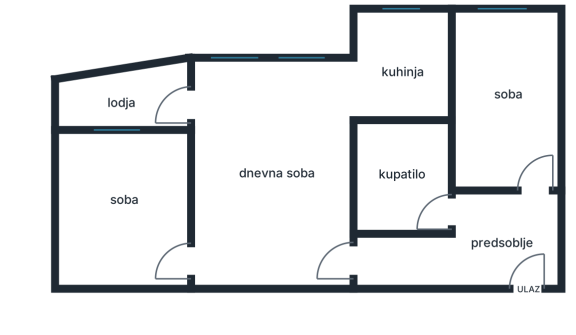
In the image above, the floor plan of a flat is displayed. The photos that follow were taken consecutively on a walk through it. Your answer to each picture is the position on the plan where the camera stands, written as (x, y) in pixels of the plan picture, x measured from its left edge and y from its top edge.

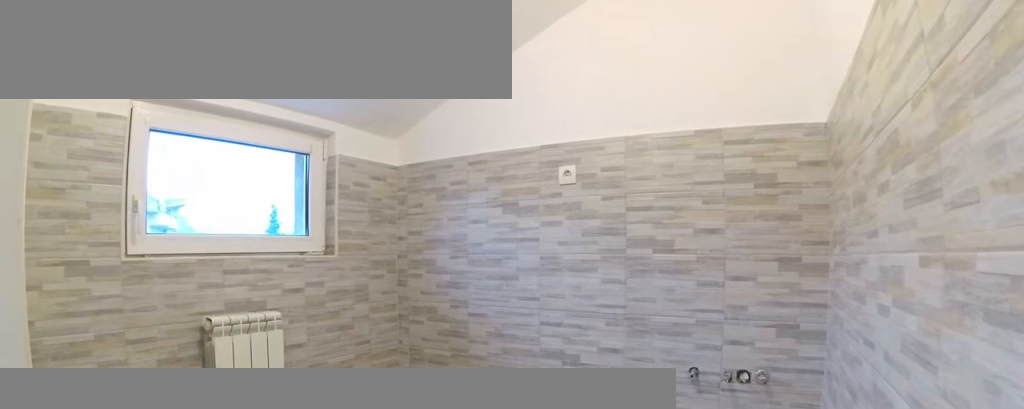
(349, 119)
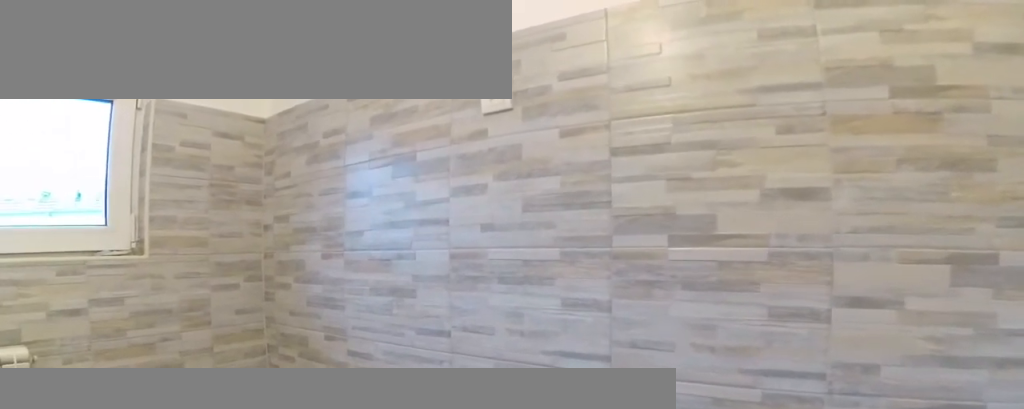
(391, 112)
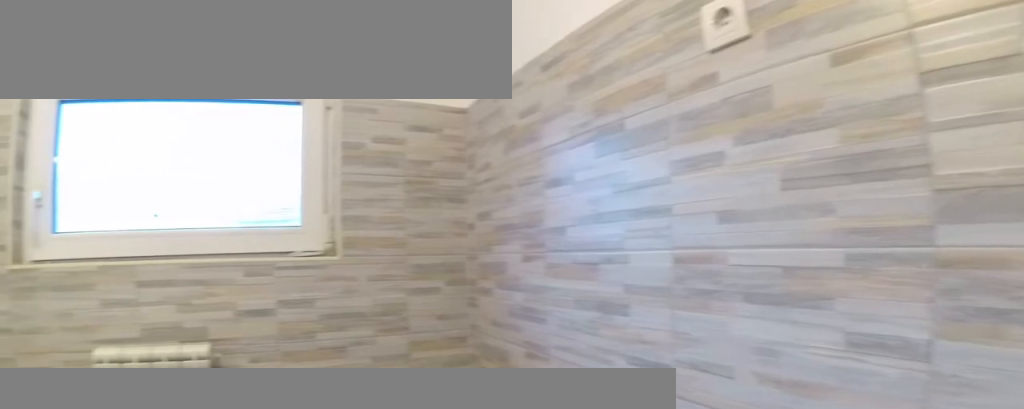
(417, 109)
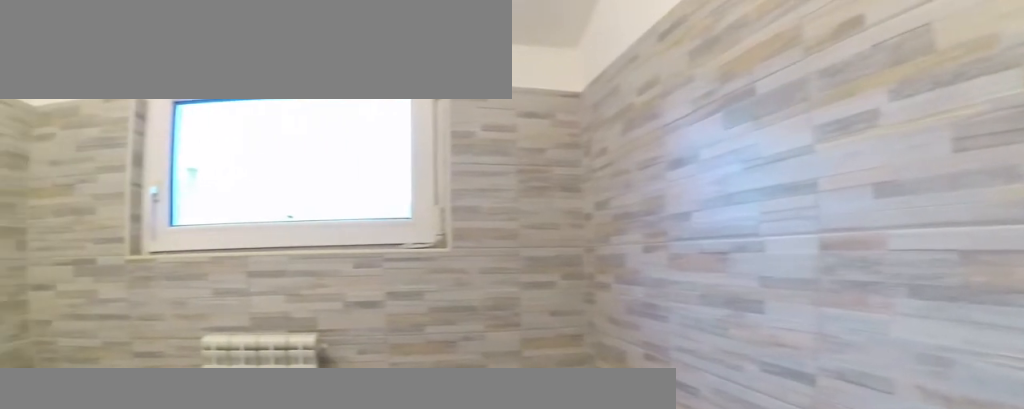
(425, 107)
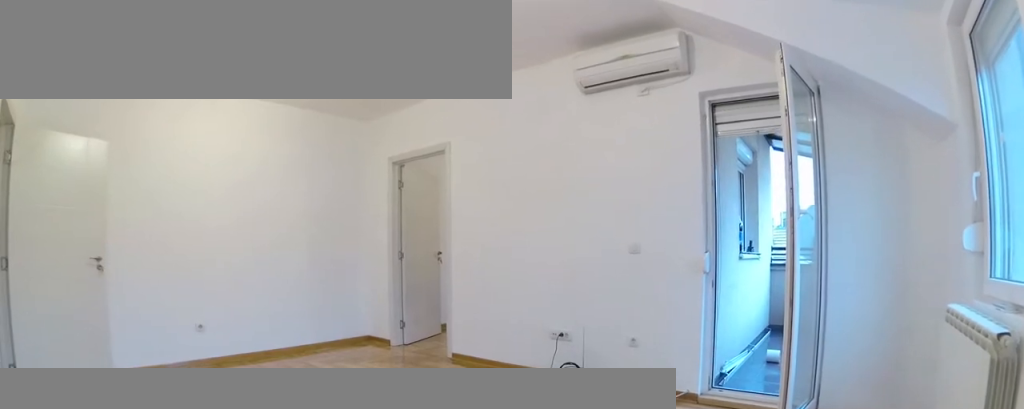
(347, 92)
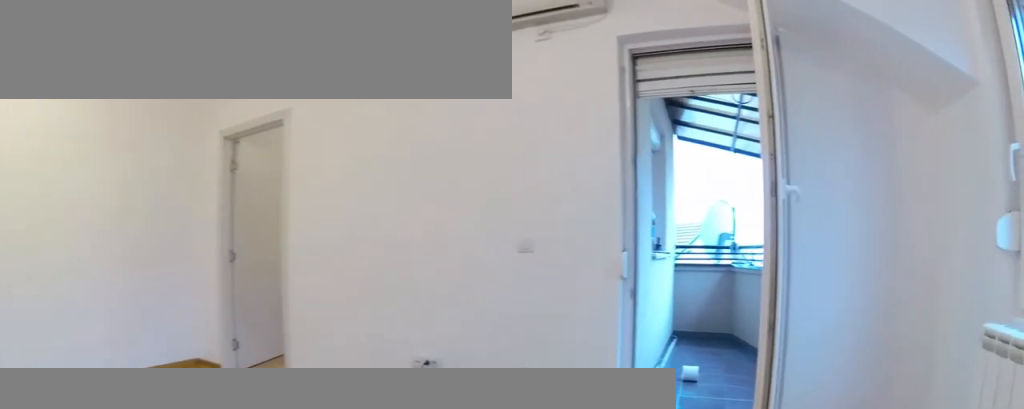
(312, 96)
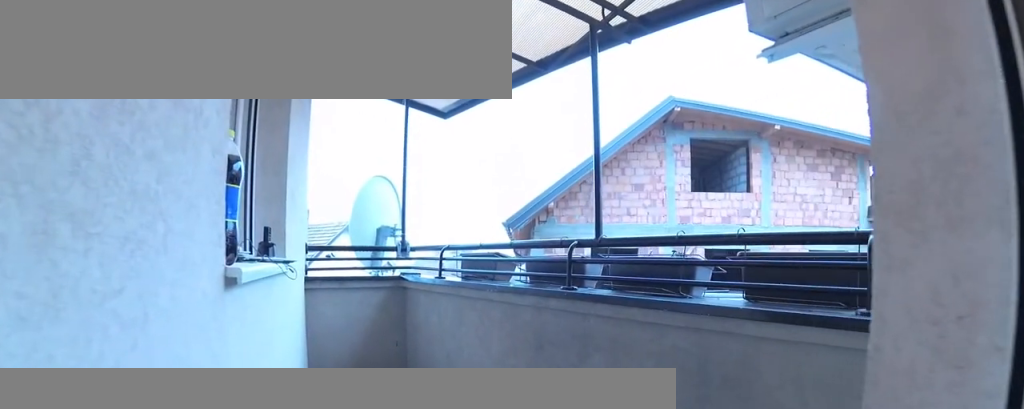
(219, 96)
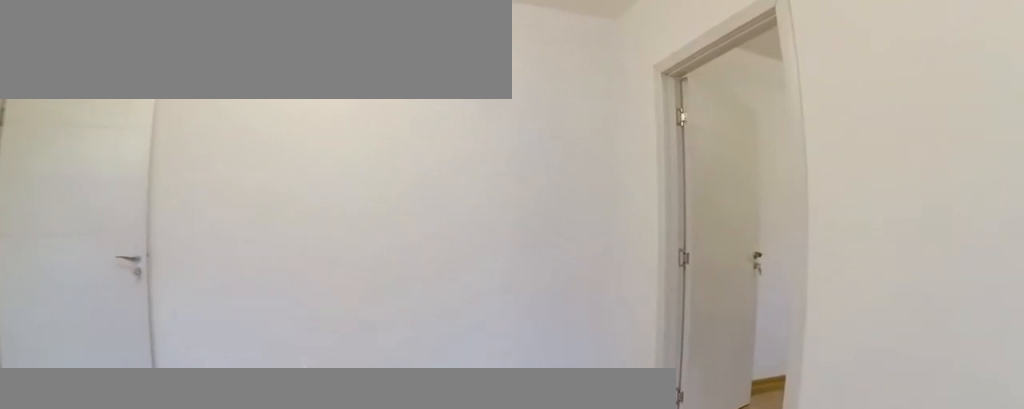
(219, 158)
